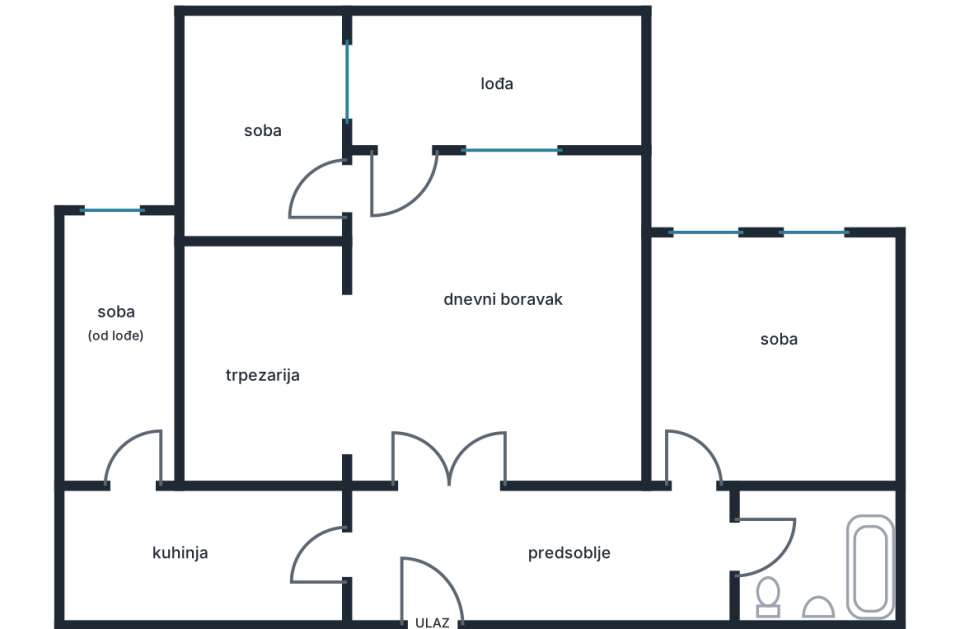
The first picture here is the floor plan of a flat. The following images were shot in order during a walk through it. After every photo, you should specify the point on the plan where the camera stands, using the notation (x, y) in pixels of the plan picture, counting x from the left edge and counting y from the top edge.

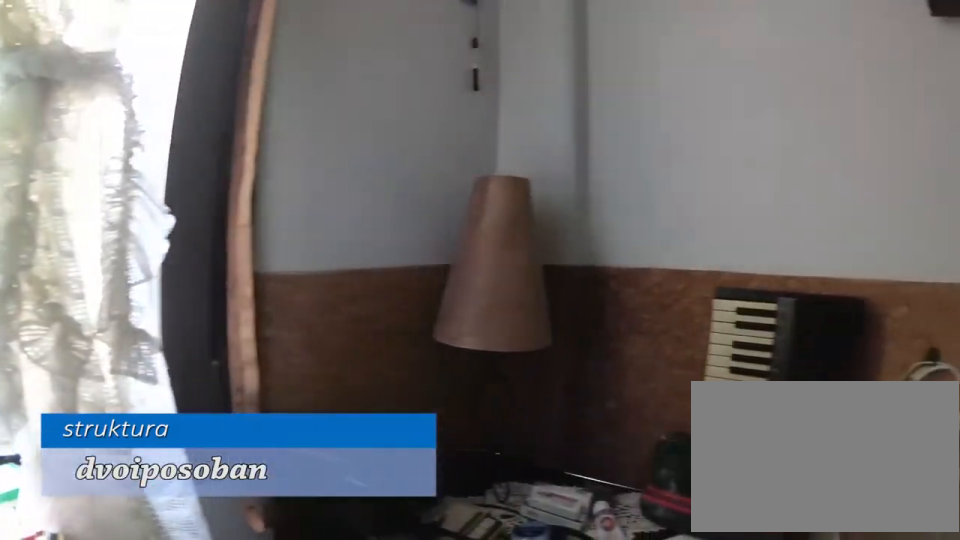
(797, 285)
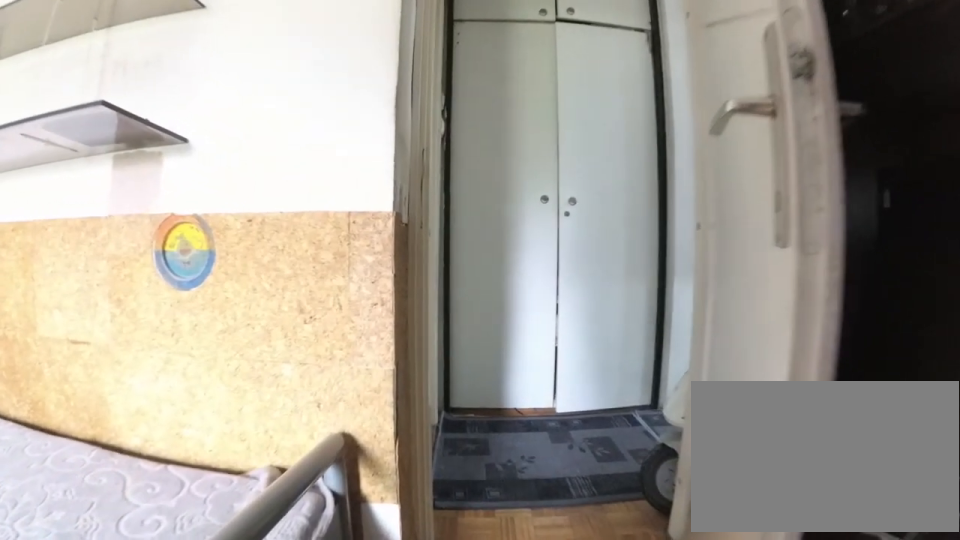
(694, 367)
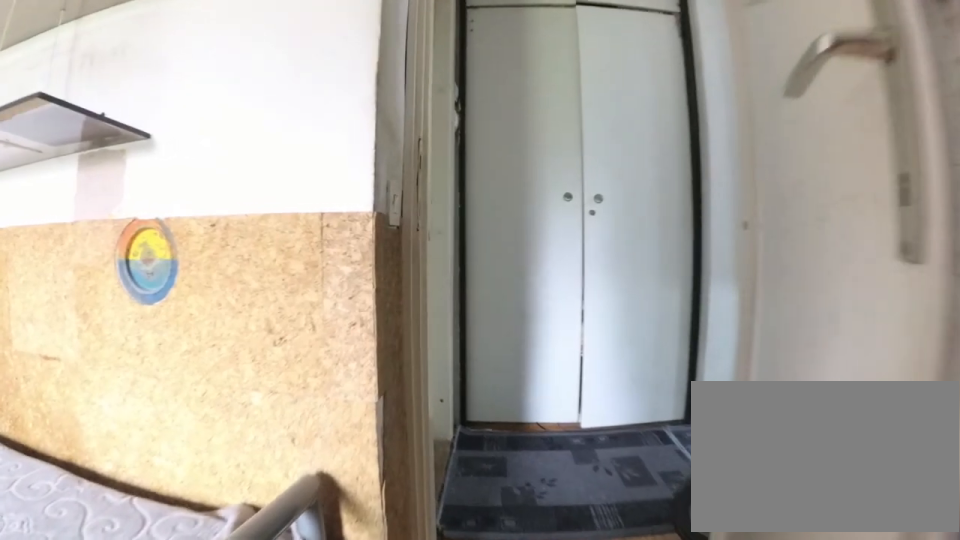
(695, 389)
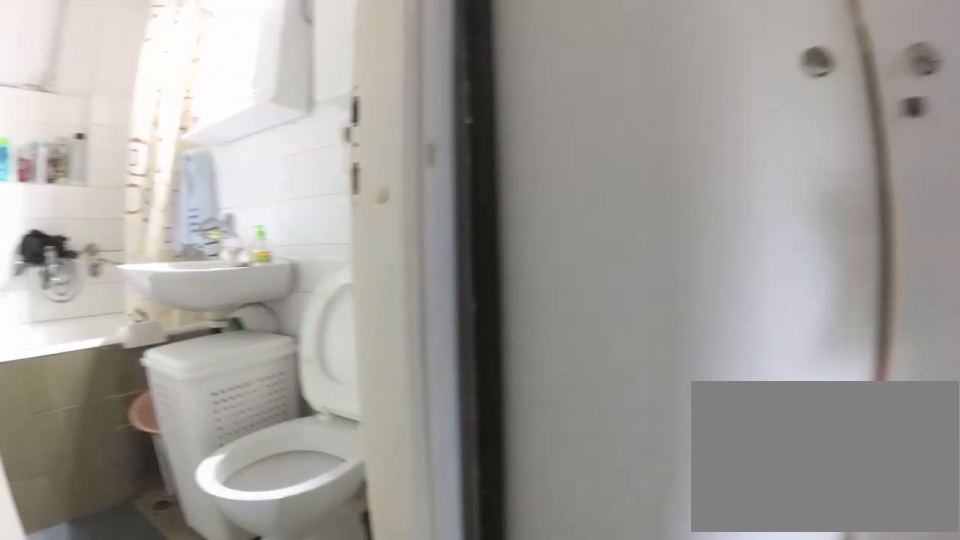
(688, 518)
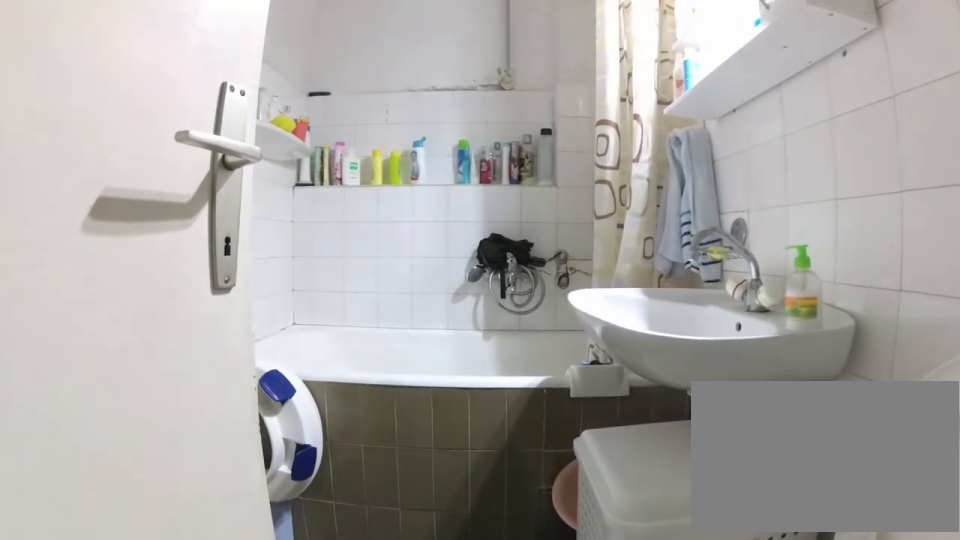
(720, 551)
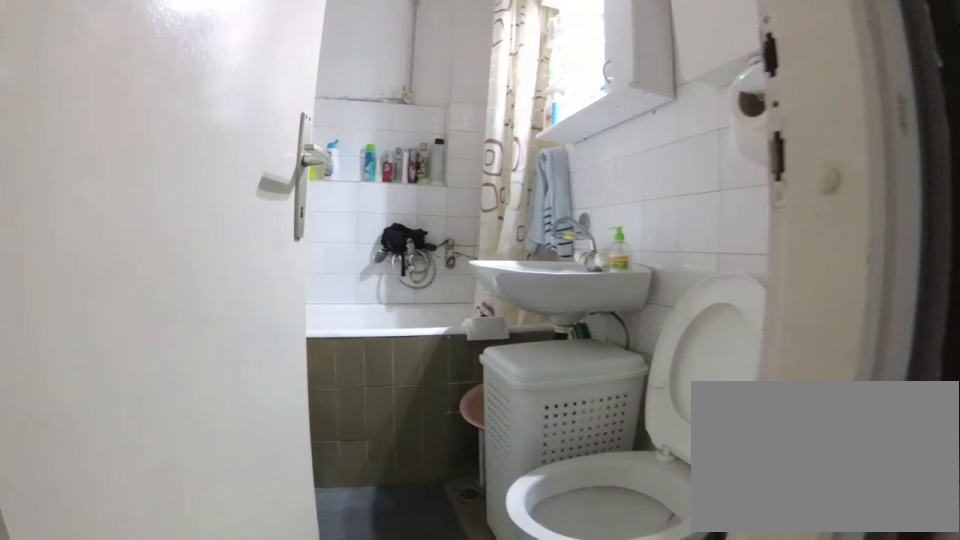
(698, 540)
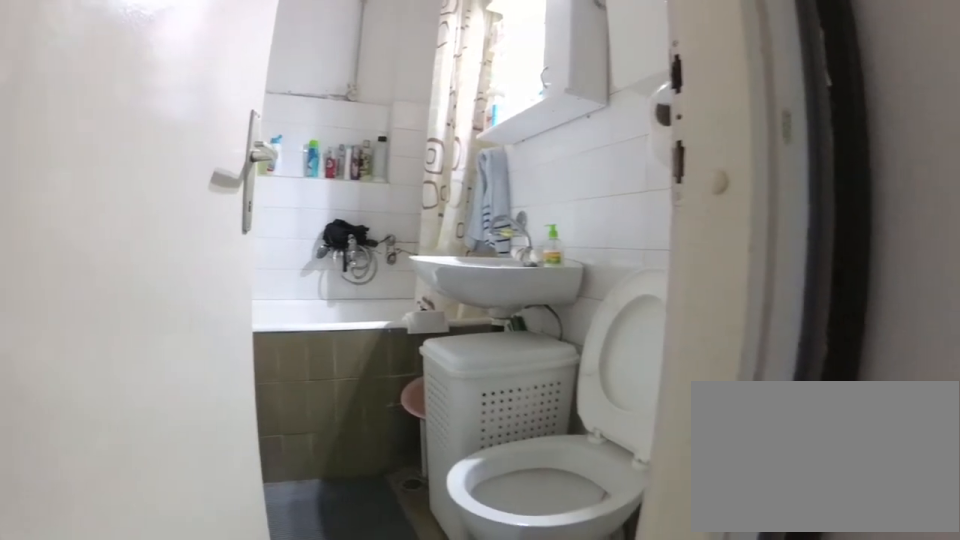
(693, 538)
